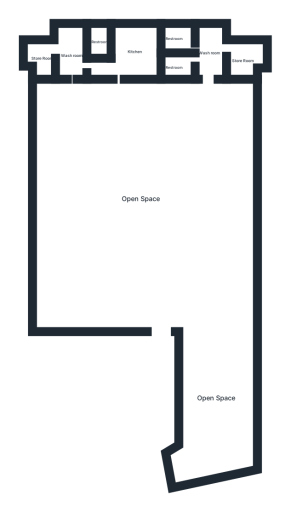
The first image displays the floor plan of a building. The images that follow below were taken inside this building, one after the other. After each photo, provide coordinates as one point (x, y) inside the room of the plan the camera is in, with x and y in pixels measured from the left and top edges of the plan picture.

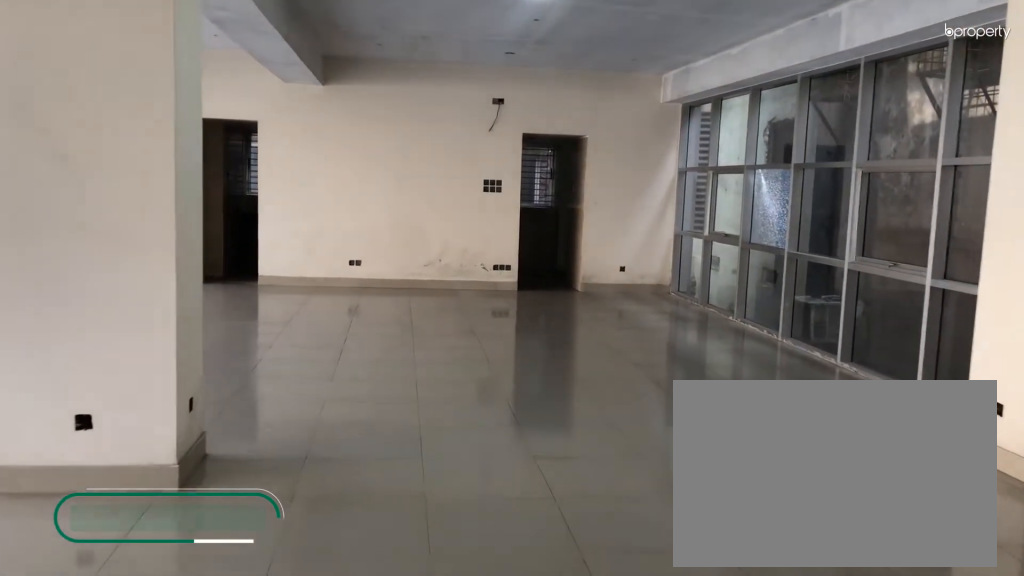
(139, 197)
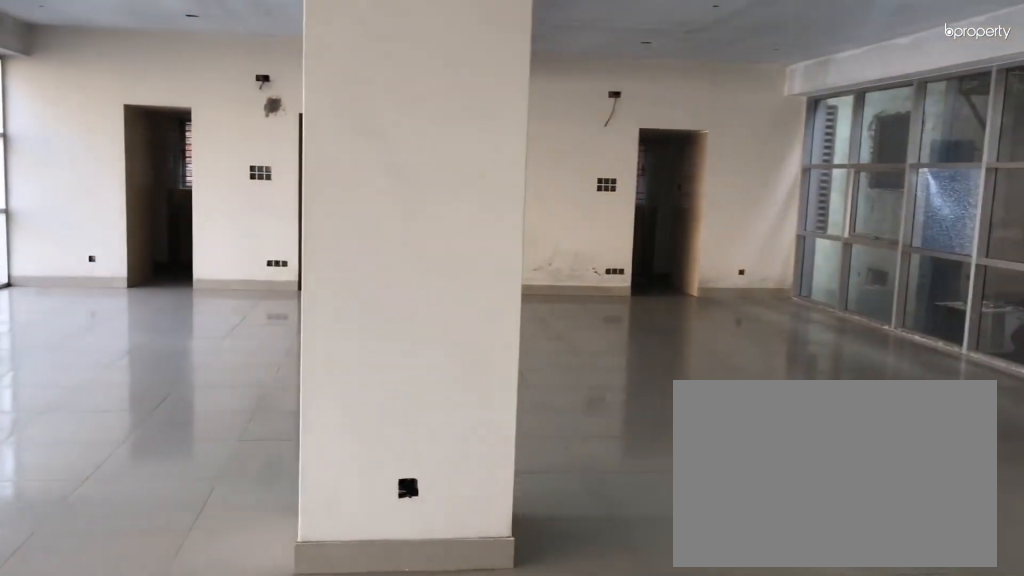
(139, 198)
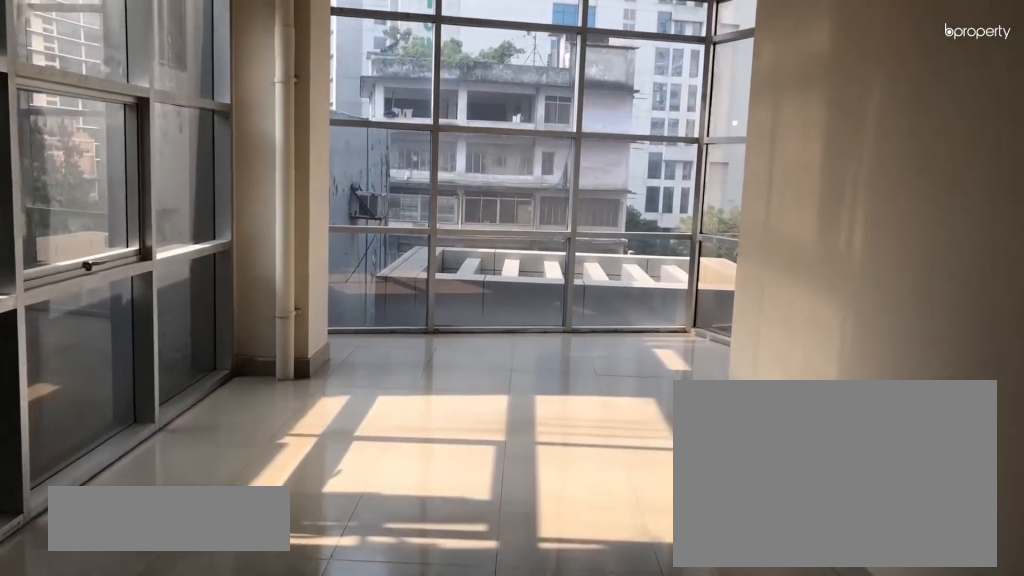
(218, 402)
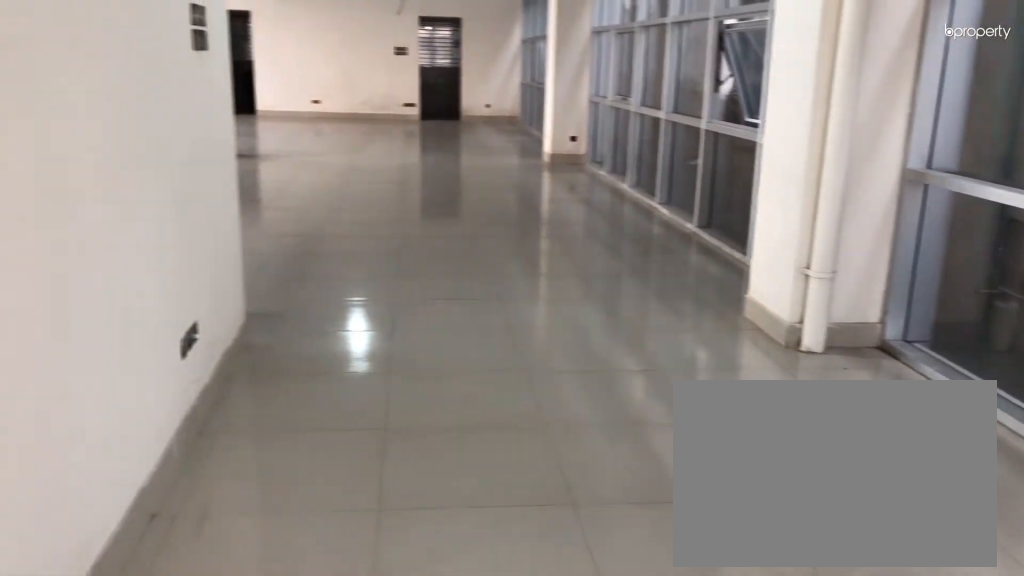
(218, 402)
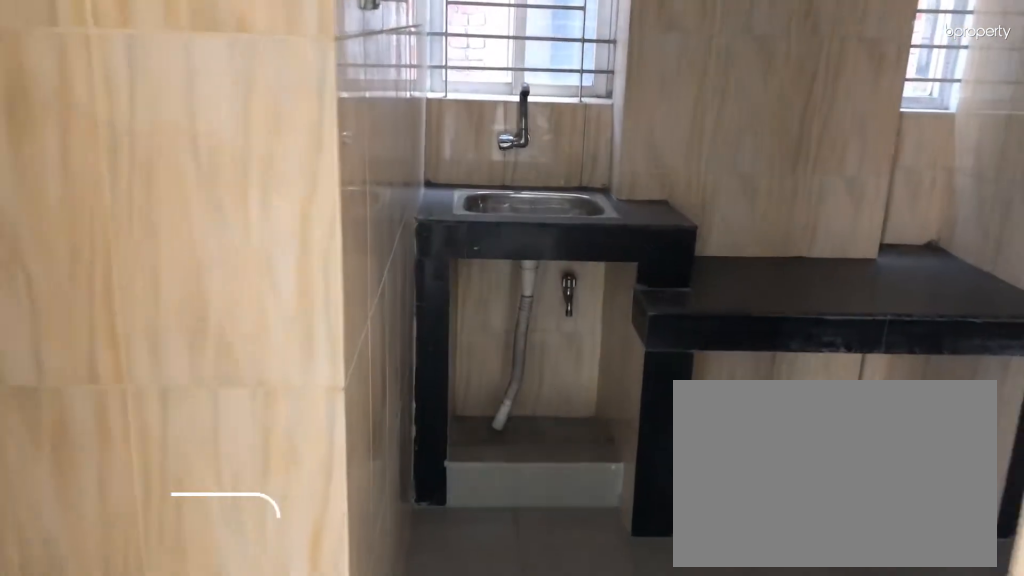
(136, 51)
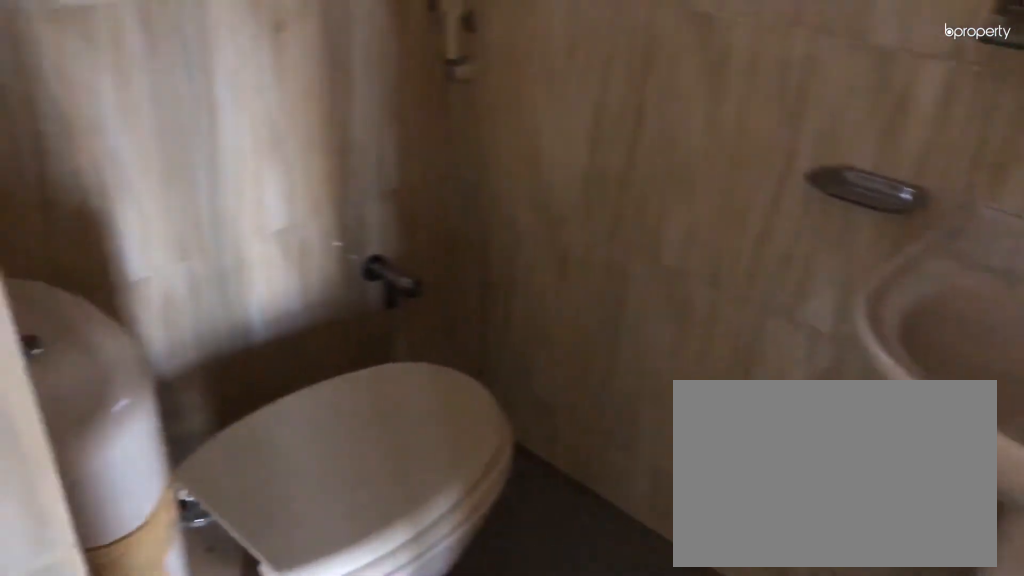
(101, 43)
